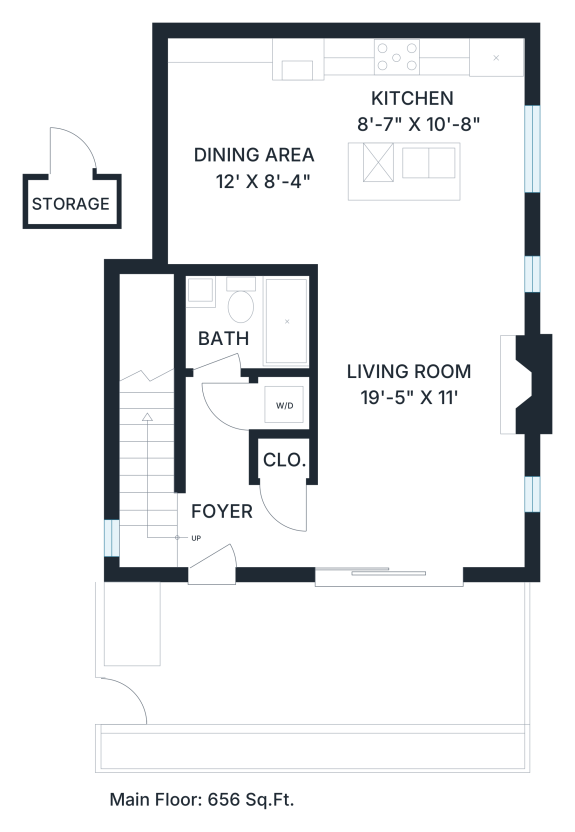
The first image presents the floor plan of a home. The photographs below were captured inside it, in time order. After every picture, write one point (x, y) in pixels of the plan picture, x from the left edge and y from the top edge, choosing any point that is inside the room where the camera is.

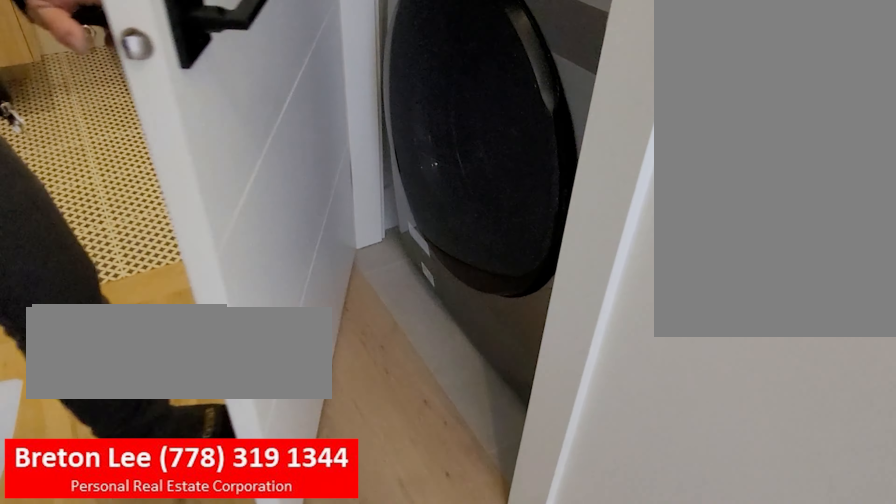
(286, 403)
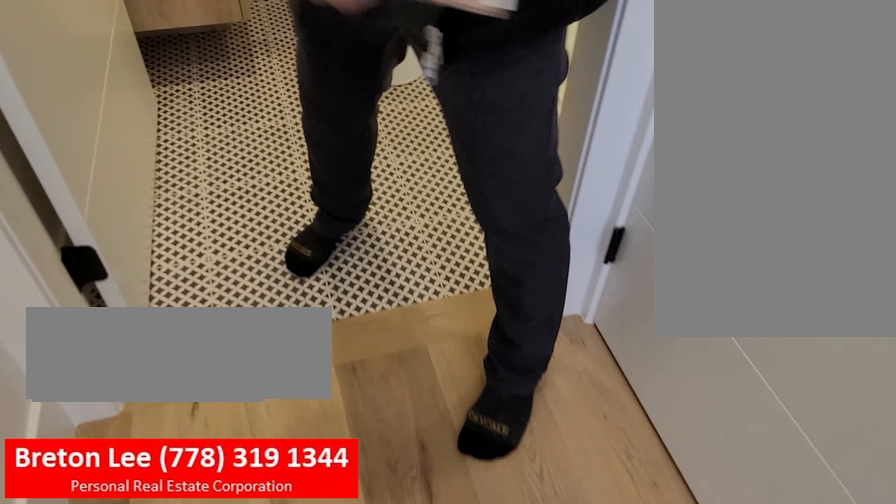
(225, 342)
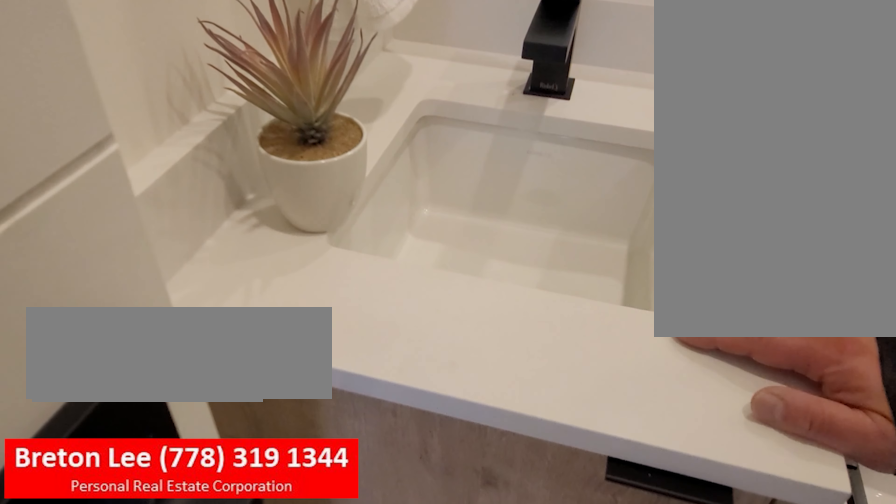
(225, 342)
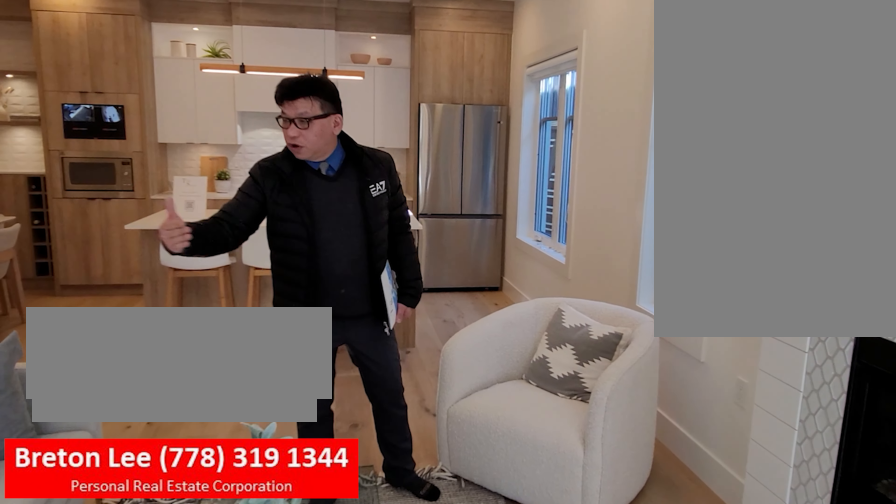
(405, 449)
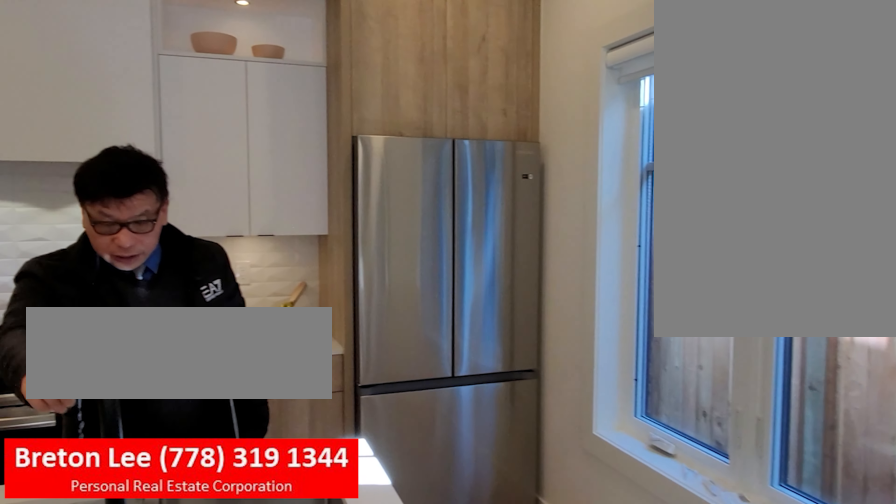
(491, 160)
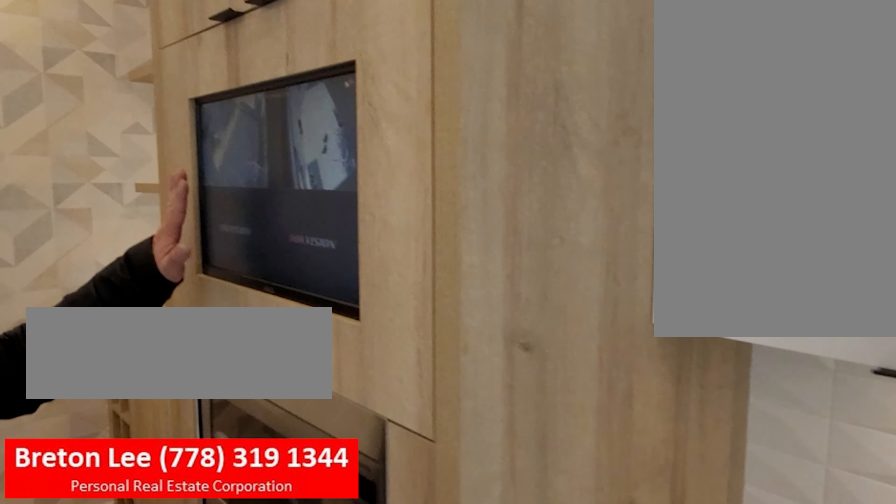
(491, 160)
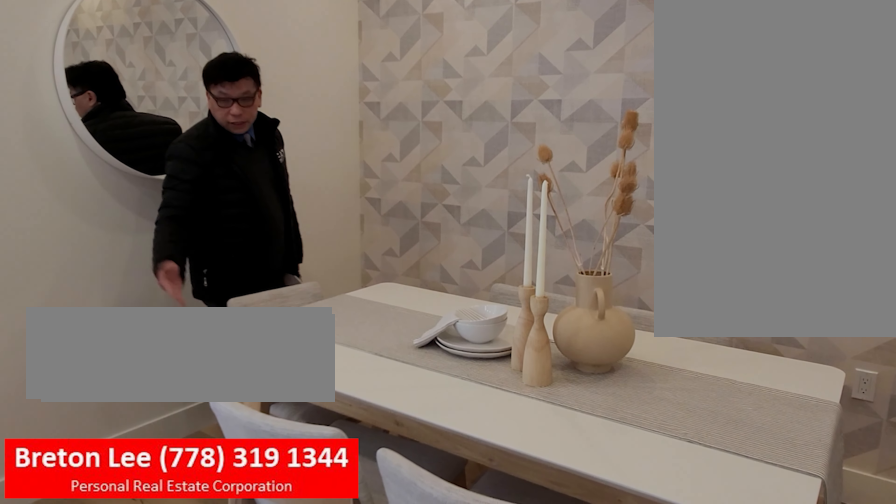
(251, 227)
